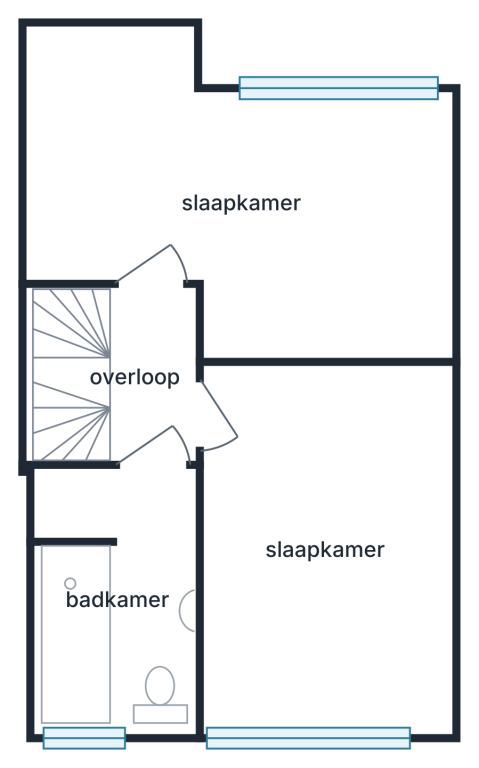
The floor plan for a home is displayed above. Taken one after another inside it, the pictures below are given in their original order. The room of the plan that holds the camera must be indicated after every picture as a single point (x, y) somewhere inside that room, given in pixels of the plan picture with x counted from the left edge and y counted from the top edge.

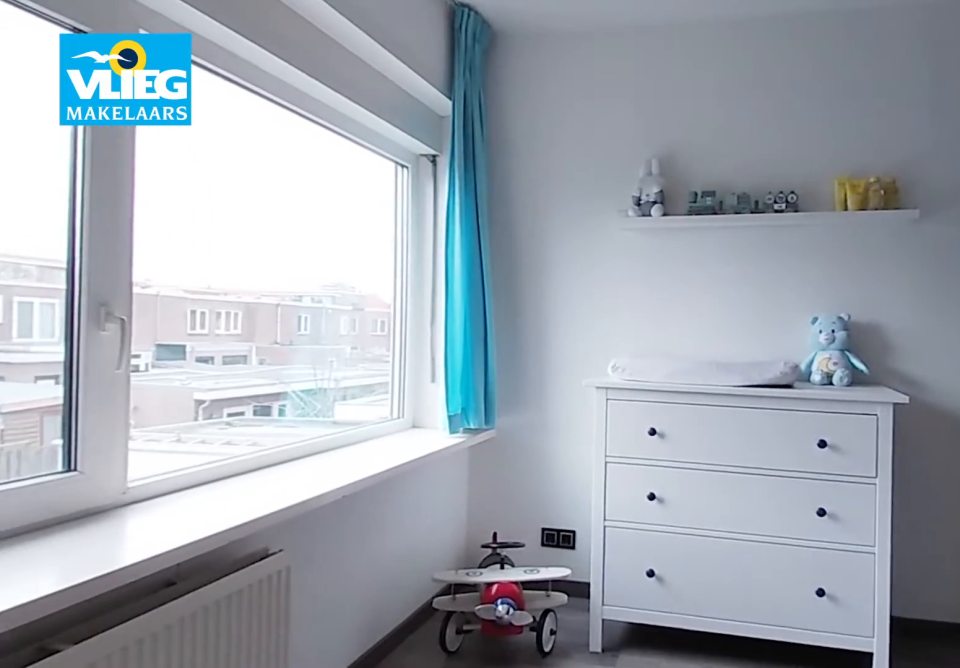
(80, 154)
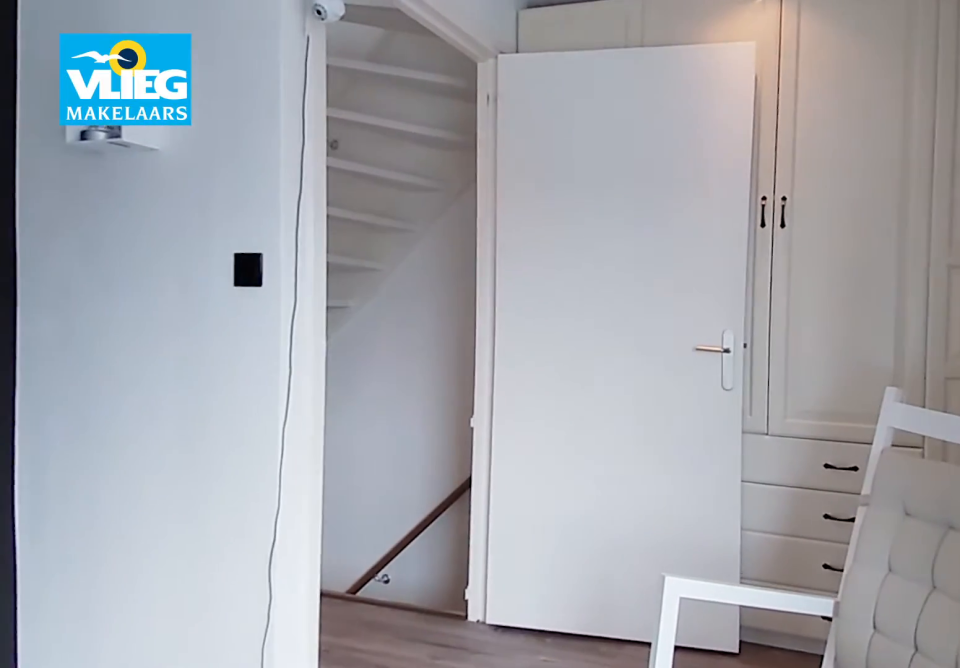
(80, 154)
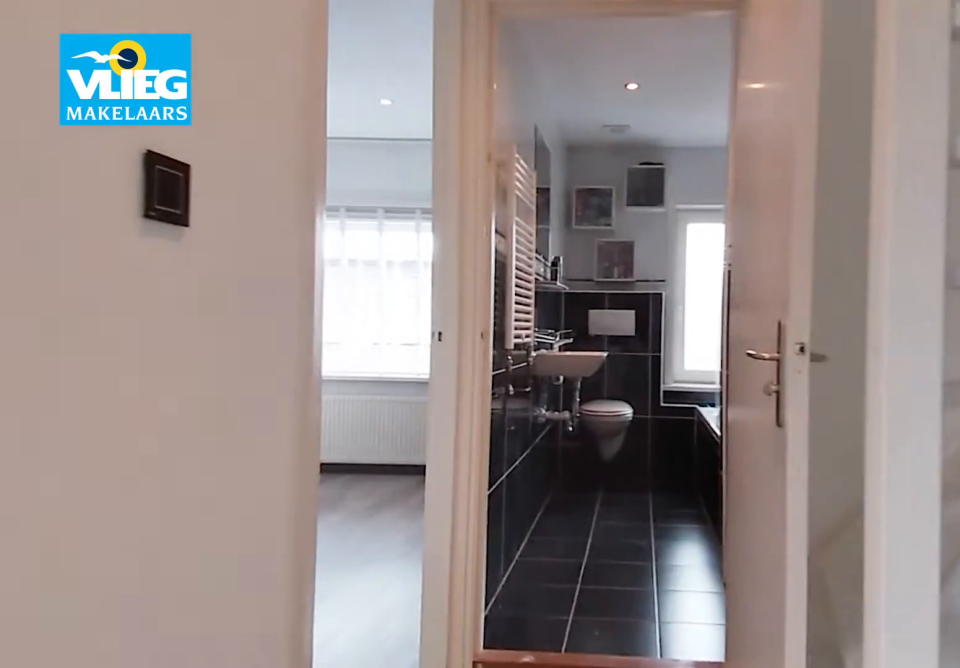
(145, 398)
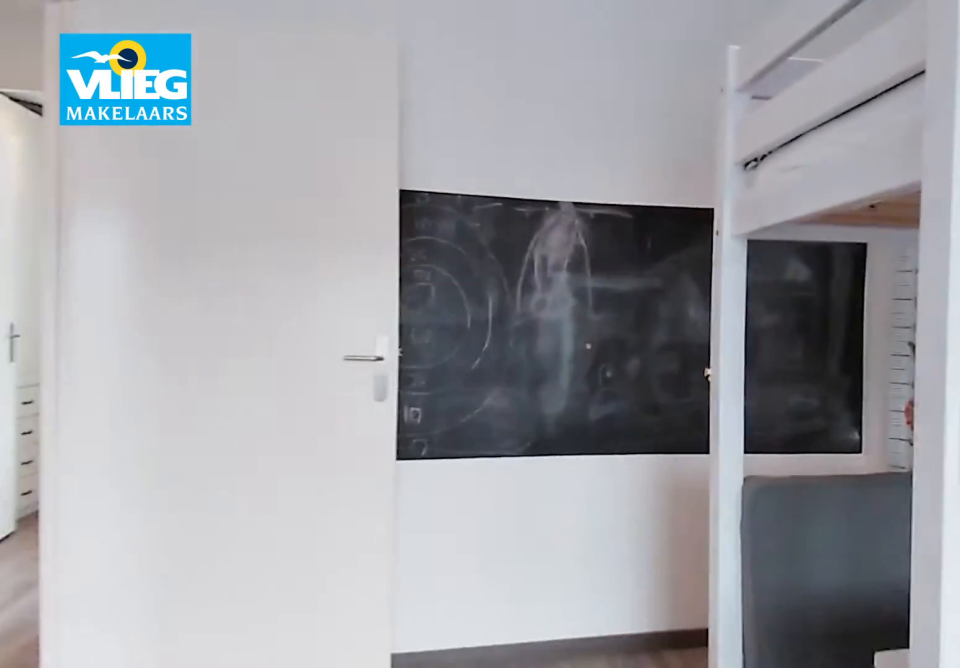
(250, 652)
